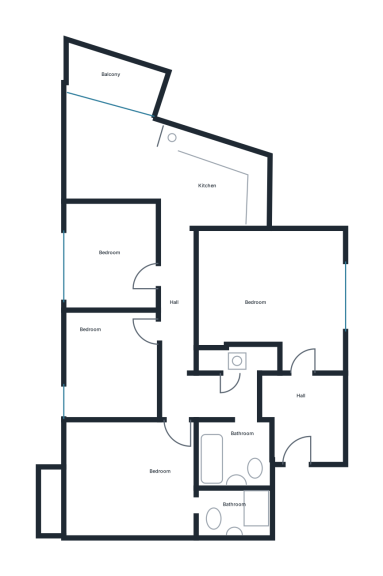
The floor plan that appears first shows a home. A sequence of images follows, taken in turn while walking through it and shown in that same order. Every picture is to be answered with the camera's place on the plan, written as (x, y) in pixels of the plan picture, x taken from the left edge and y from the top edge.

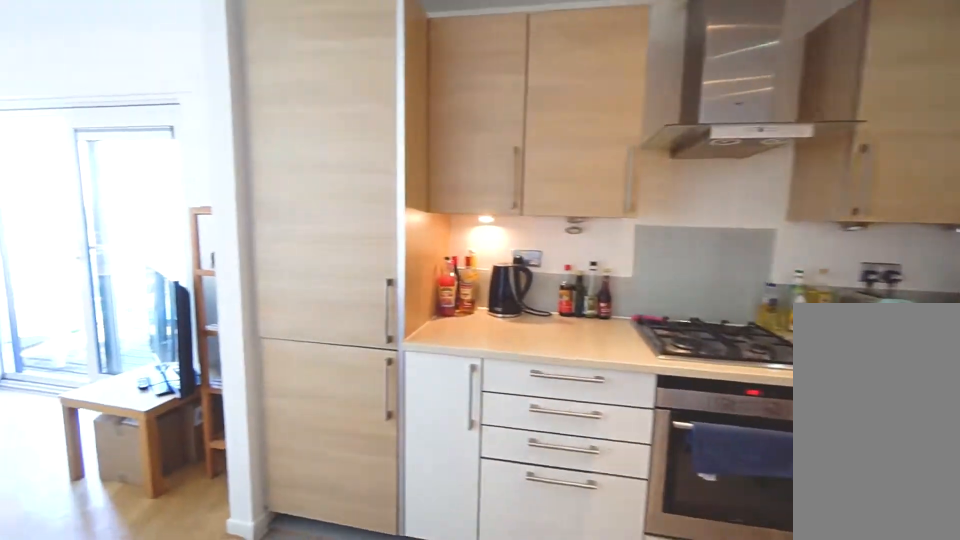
(180, 180)
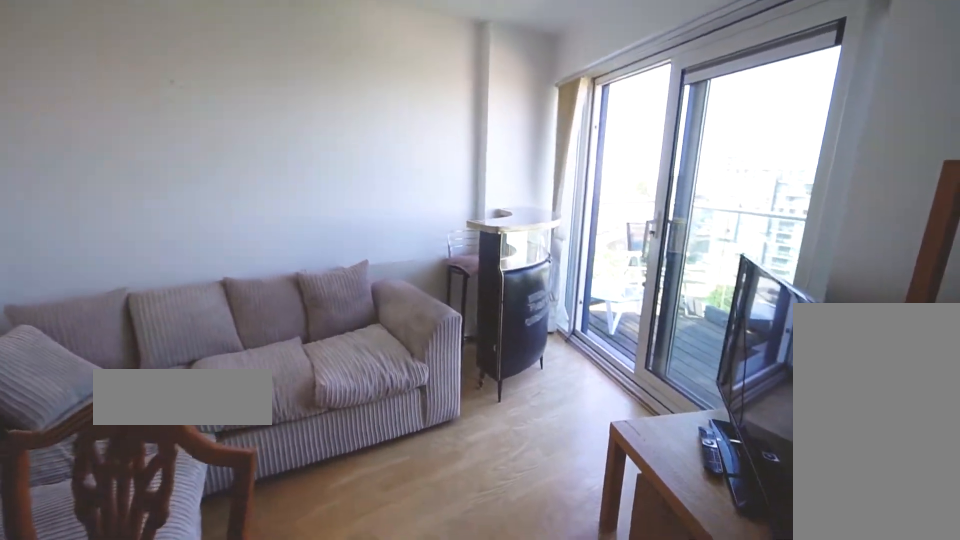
(136, 174)
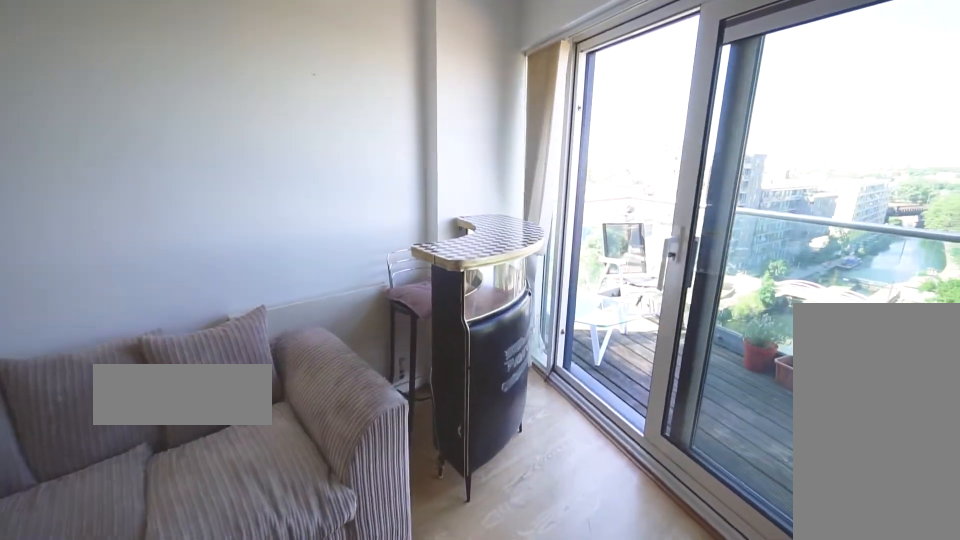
(100, 136)
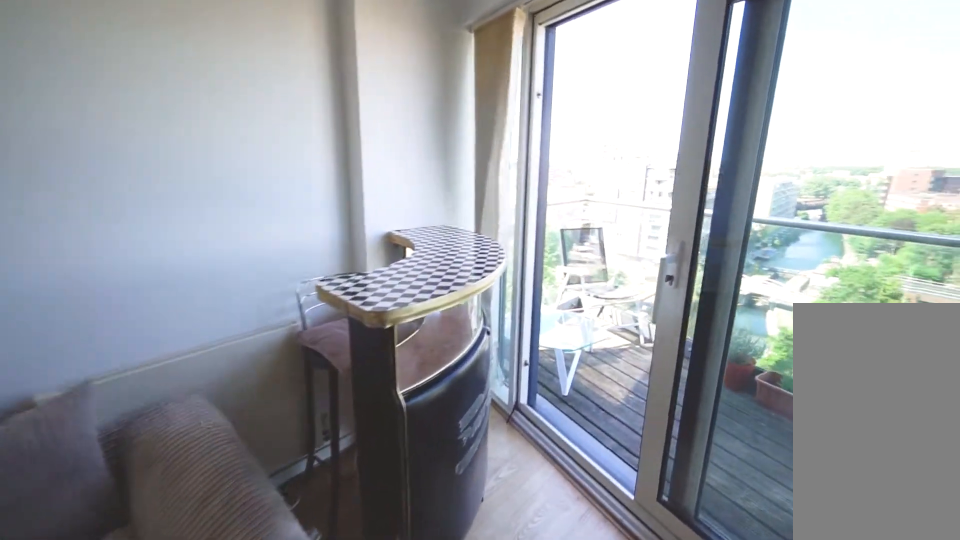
(95, 120)
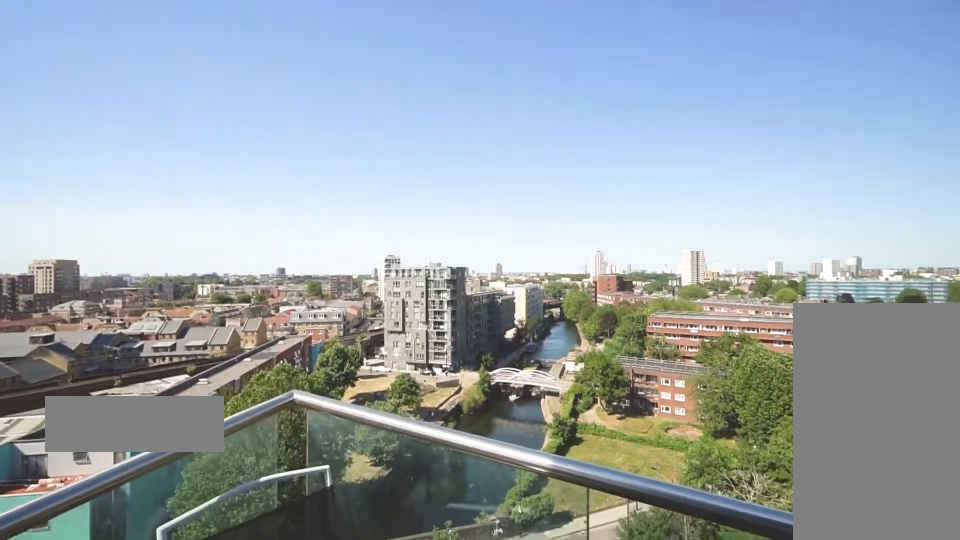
(91, 81)
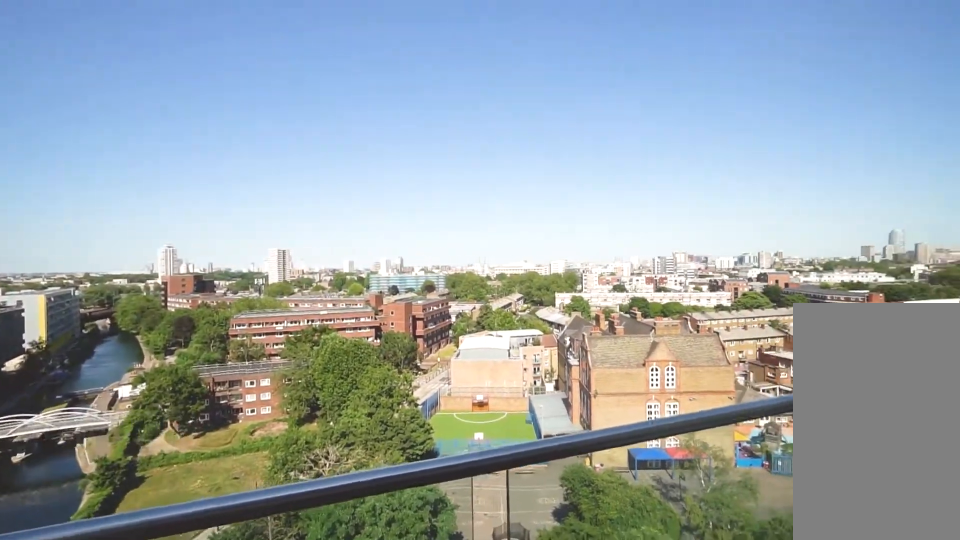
(90, 81)
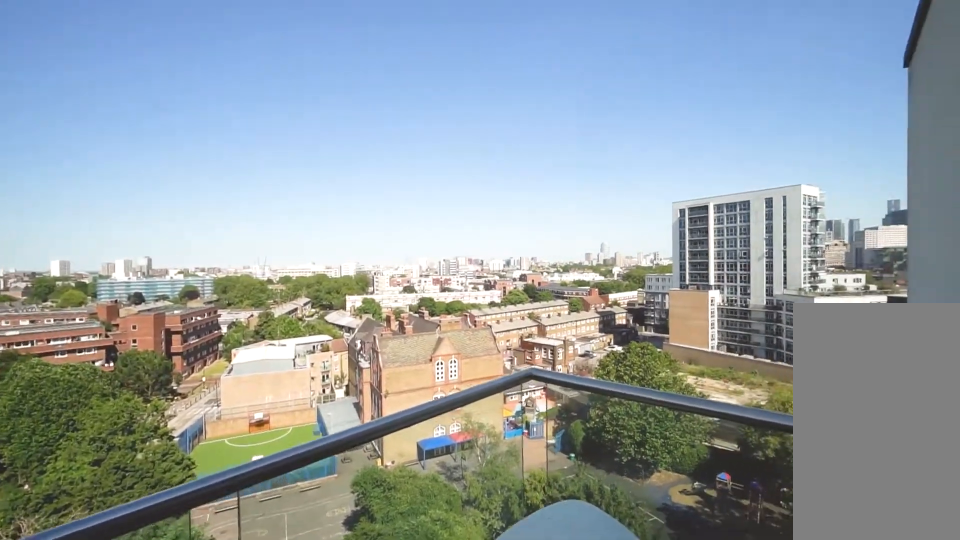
(91, 81)
